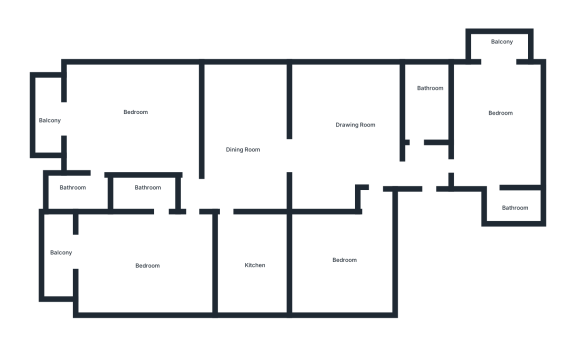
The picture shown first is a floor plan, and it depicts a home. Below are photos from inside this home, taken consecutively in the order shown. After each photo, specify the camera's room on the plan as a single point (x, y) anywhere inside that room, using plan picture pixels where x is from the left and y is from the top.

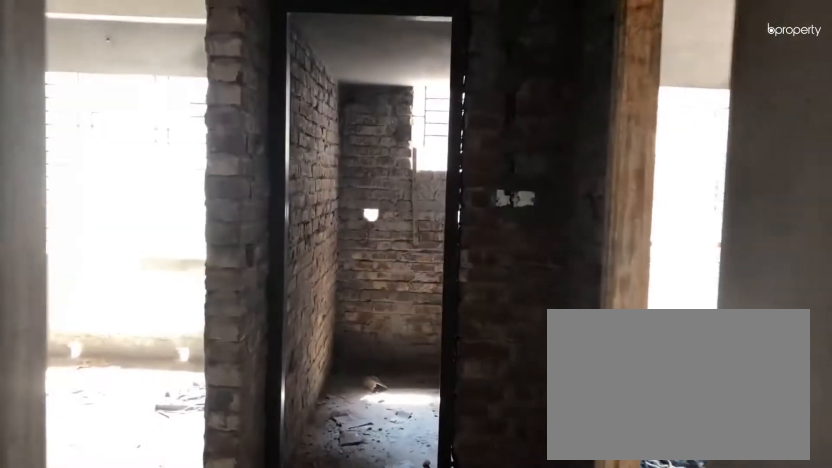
(425, 177)
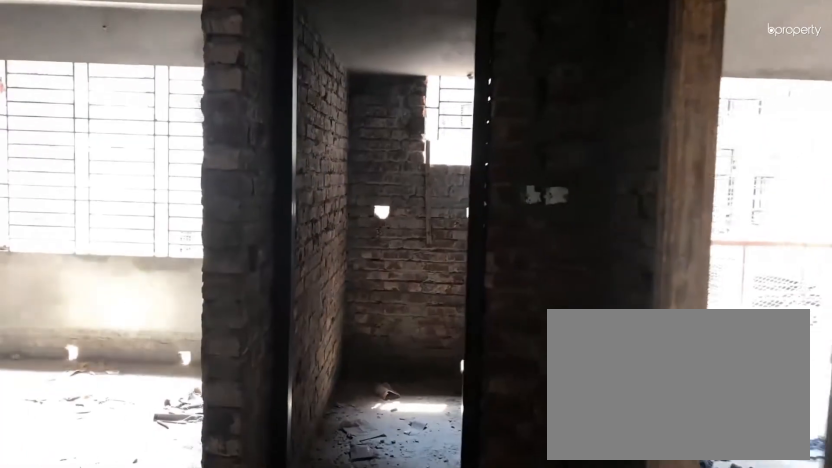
(425, 177)
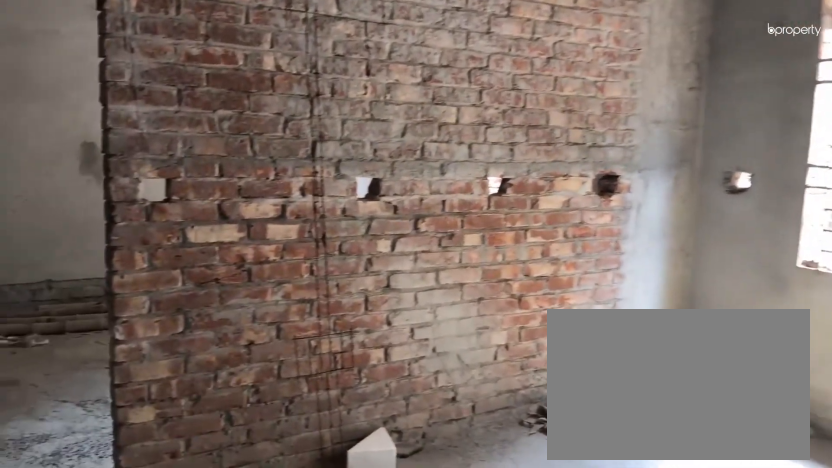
(344, 146)
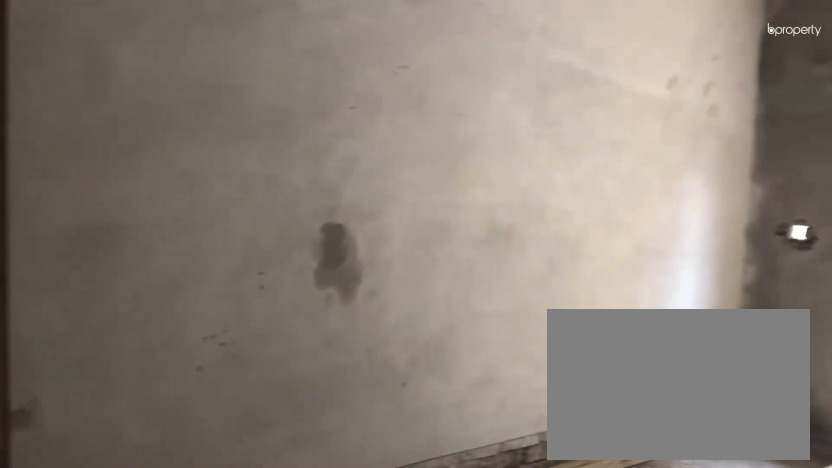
(251, 145)
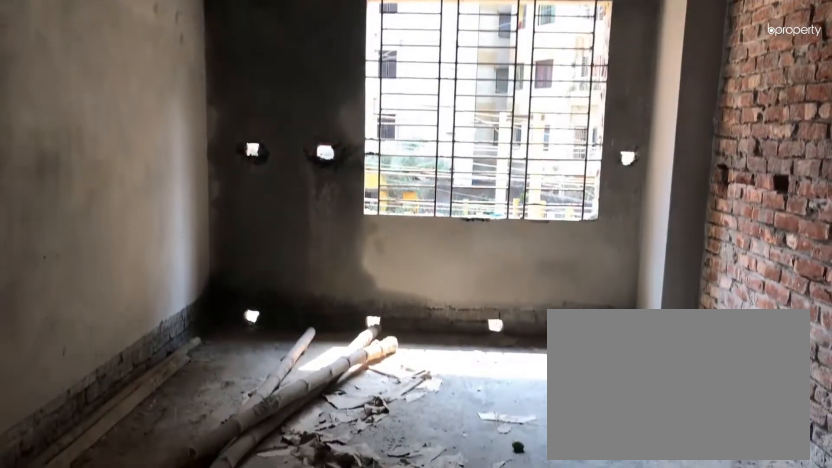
(251, 145)
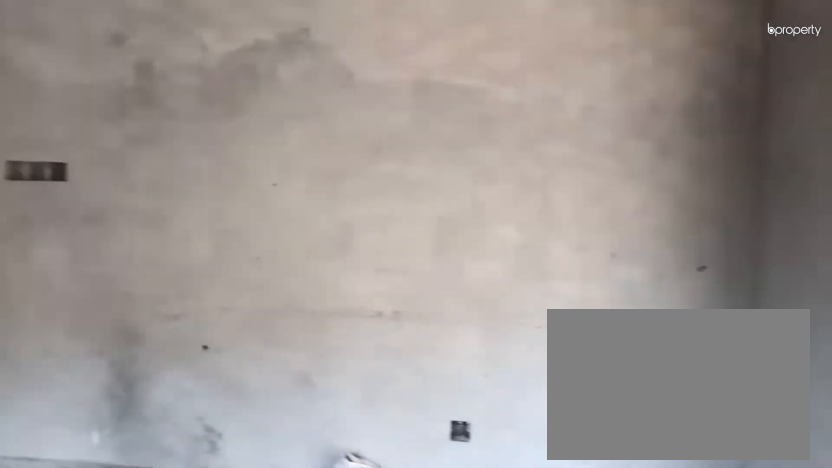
(500, 119)
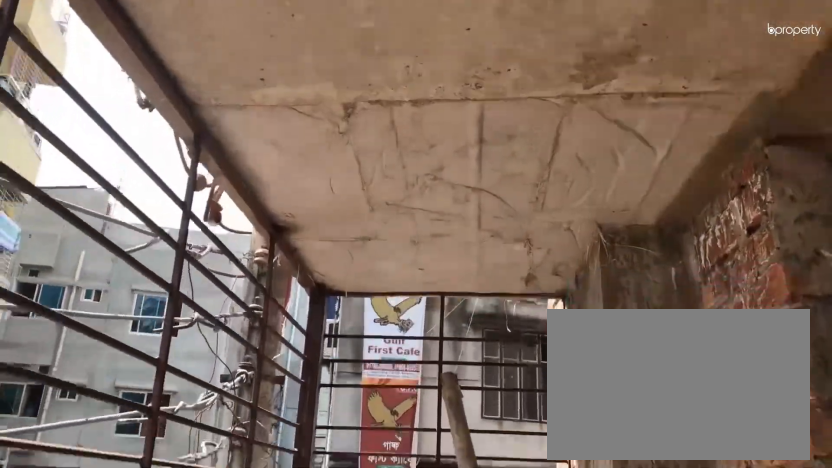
(501, 50)
